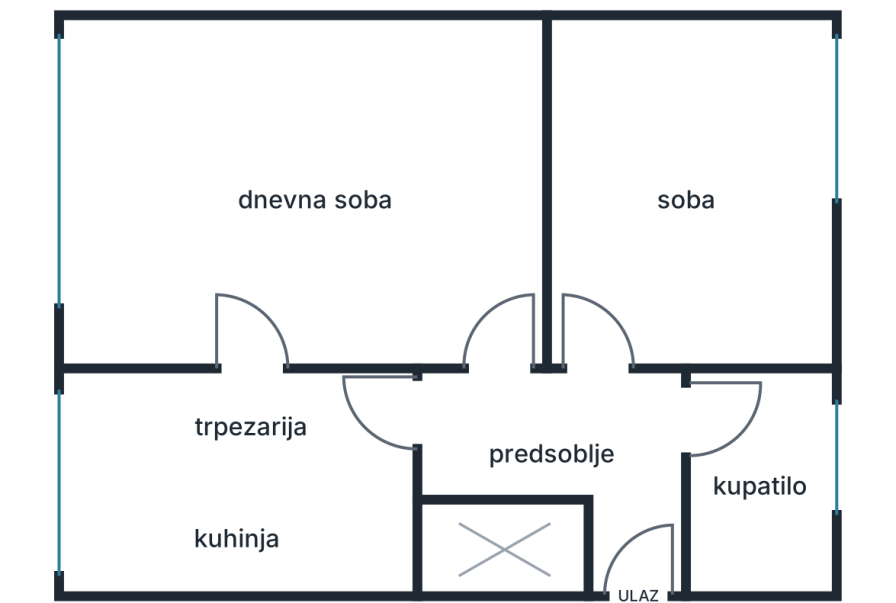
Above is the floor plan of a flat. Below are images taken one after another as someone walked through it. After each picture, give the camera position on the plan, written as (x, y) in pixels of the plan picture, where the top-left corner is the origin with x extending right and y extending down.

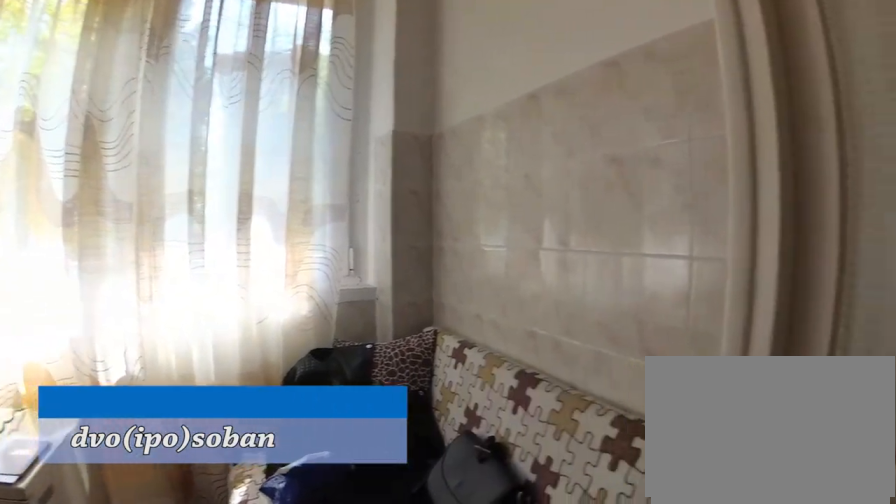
(176, 440)
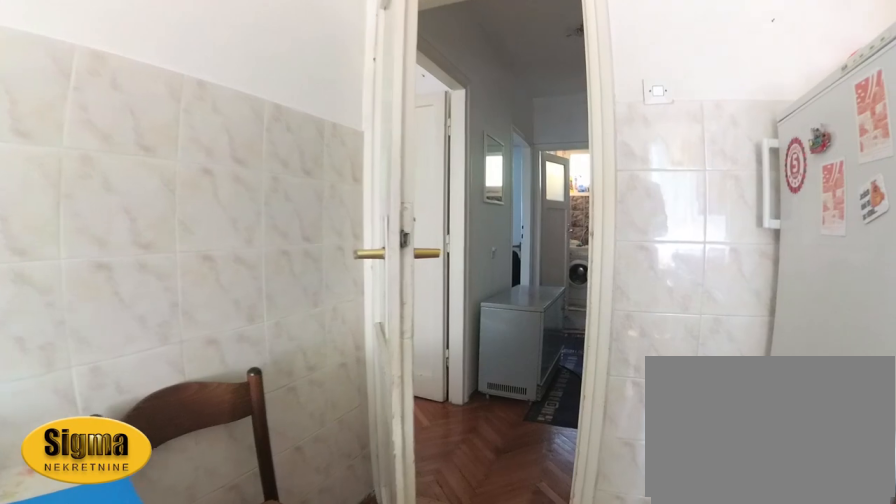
(216, 432)
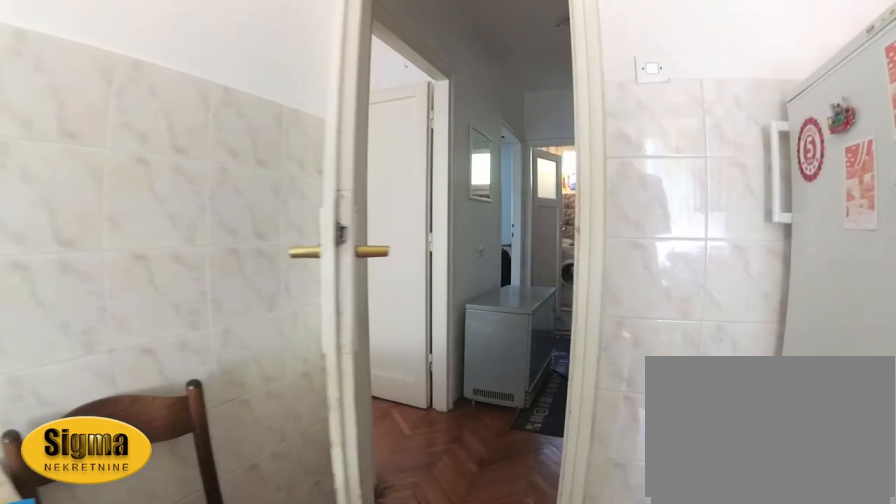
(231, 433)
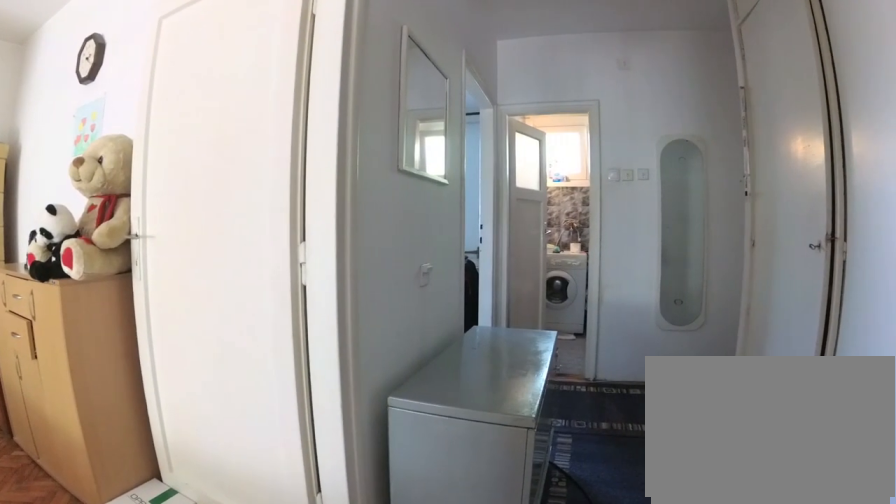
(415, 433)
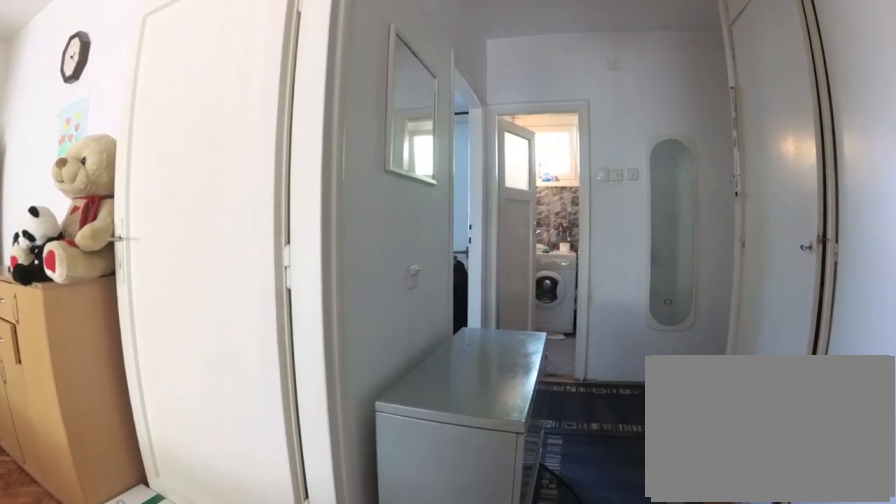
(421, 435)
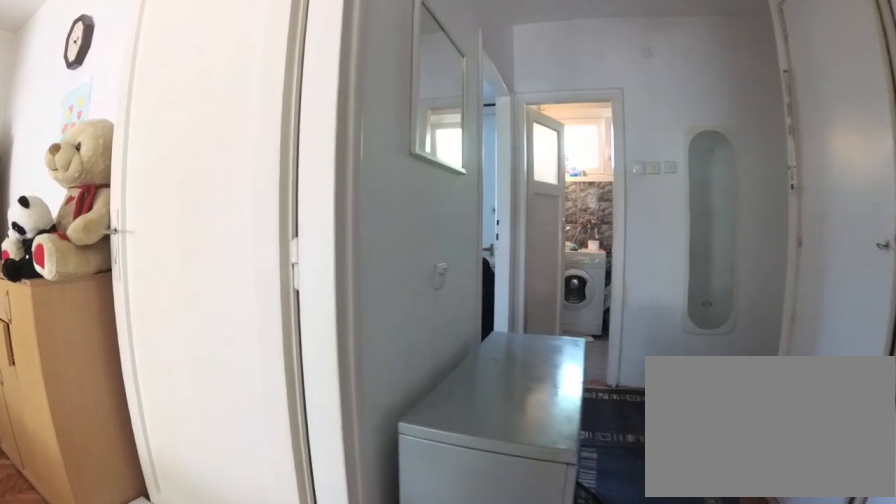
(435, 432)
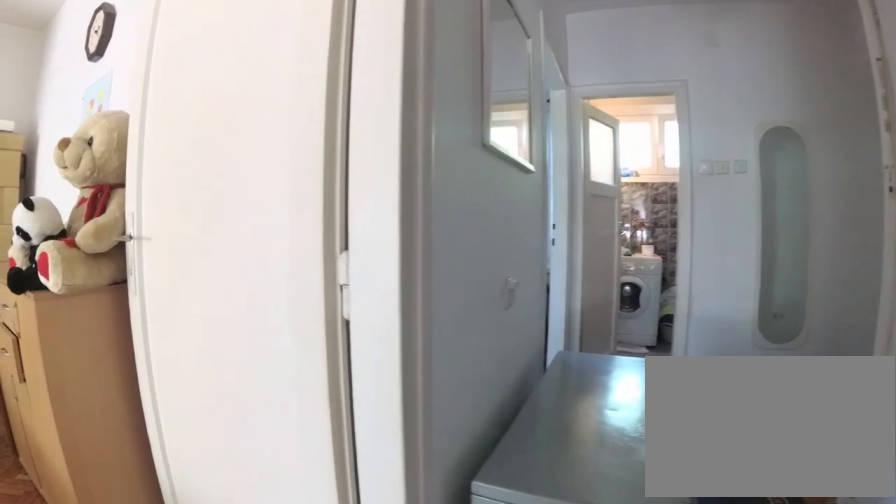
(448, 428)
